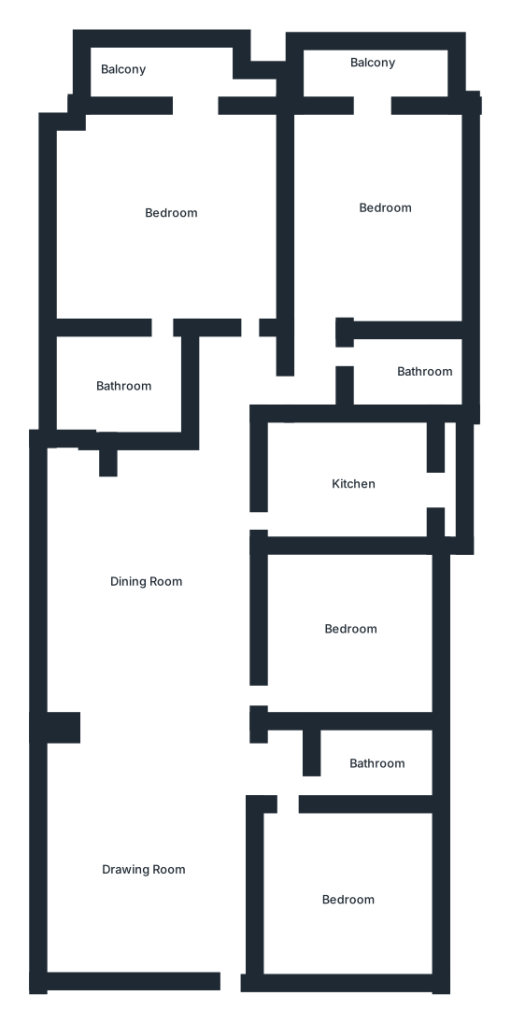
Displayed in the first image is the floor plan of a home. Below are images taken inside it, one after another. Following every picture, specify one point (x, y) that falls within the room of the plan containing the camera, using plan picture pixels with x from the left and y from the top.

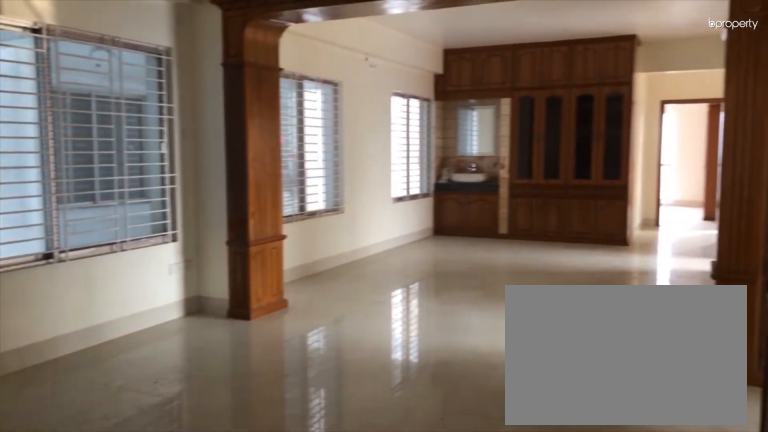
(149, 847)
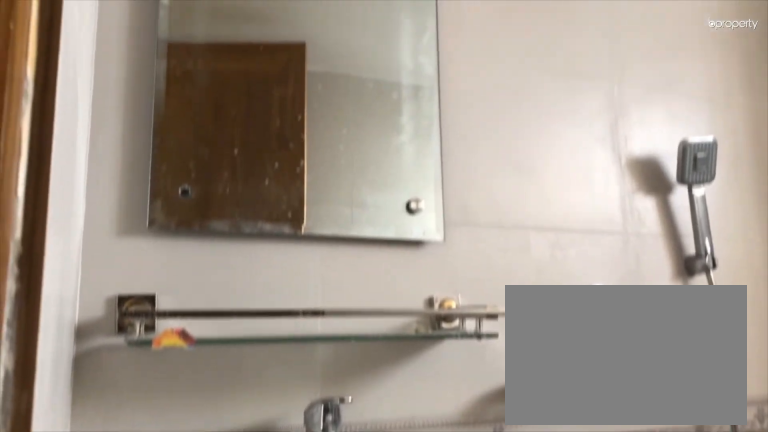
(370, 758)
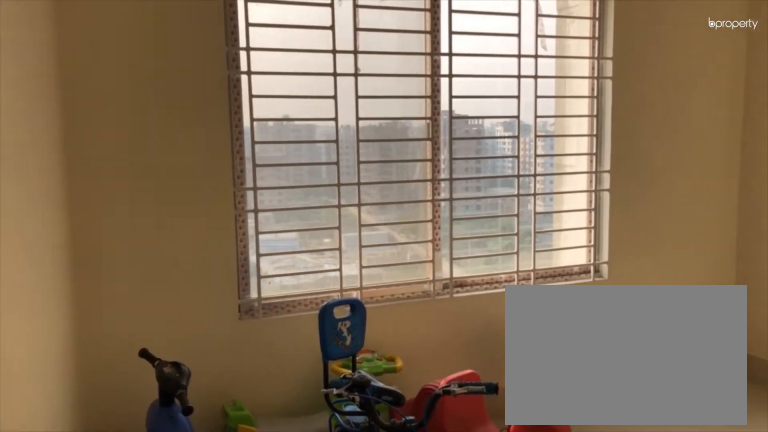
(351, 894)
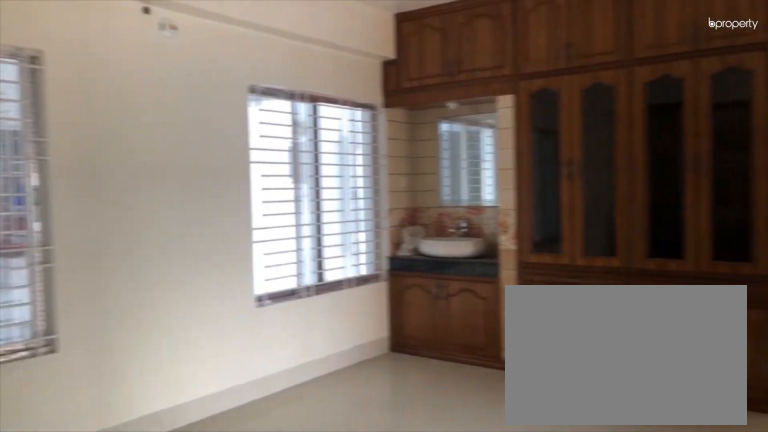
(150, 581)
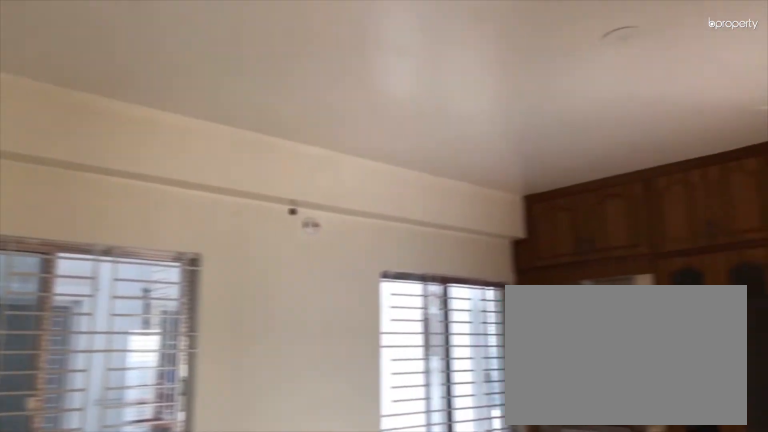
(150, 581)
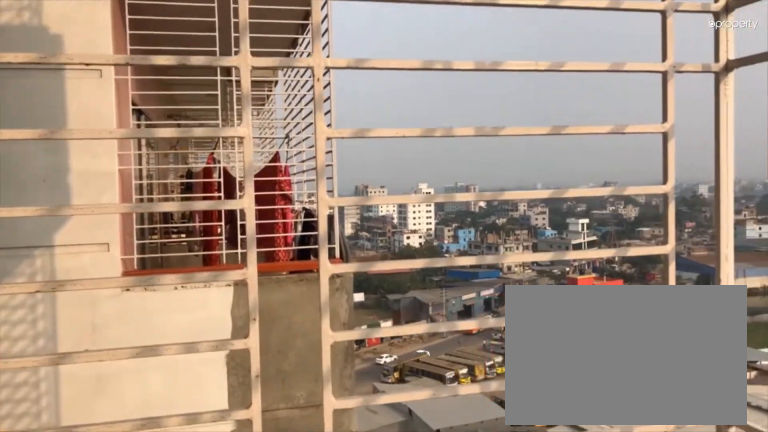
(158, 68)
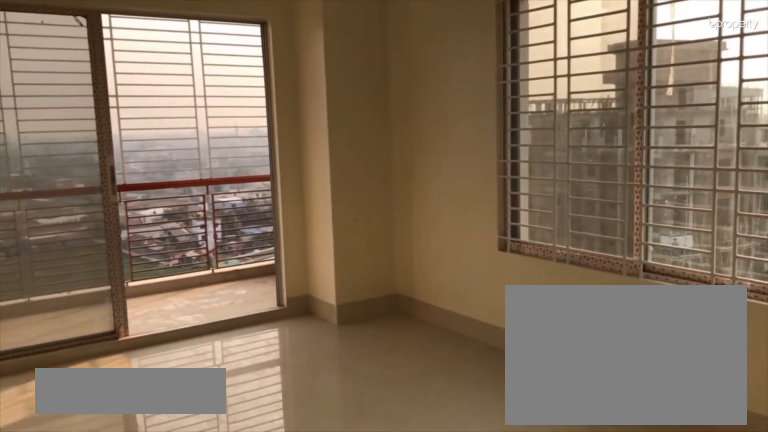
(380, 205)
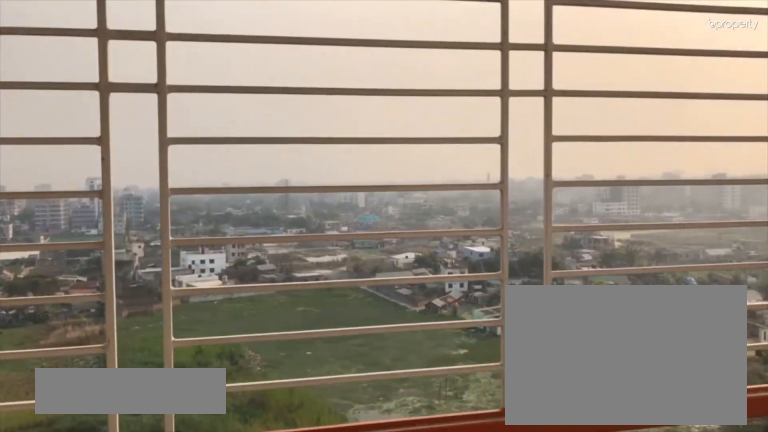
(368, 70)
